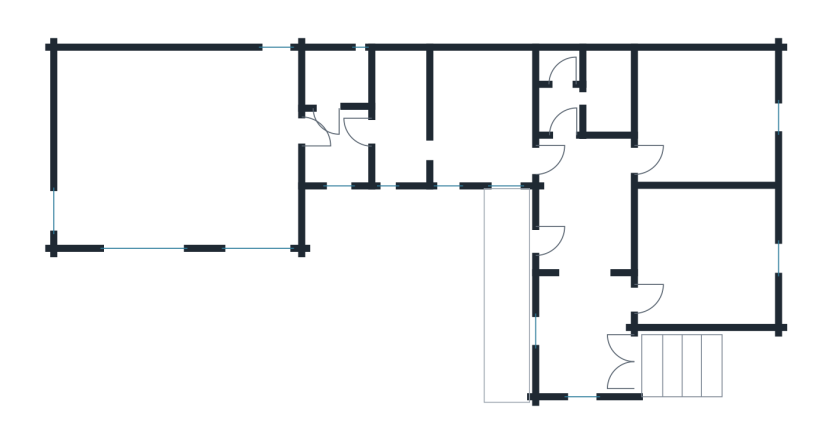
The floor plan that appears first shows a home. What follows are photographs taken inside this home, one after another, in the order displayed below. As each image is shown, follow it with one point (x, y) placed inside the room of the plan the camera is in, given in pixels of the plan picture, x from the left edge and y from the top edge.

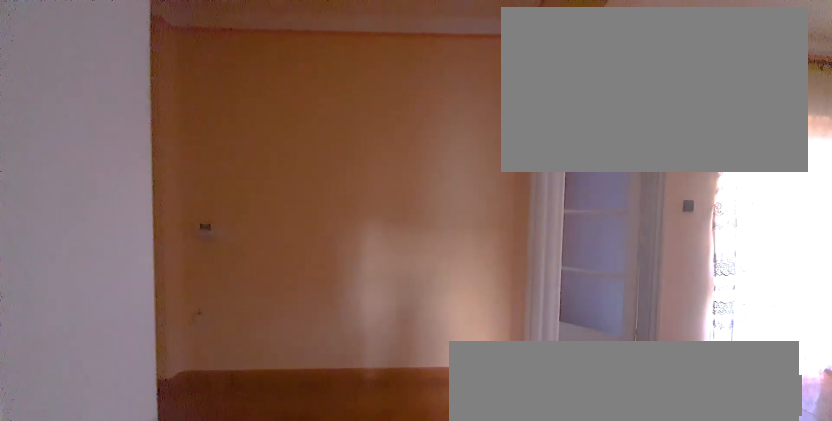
(585, 277)
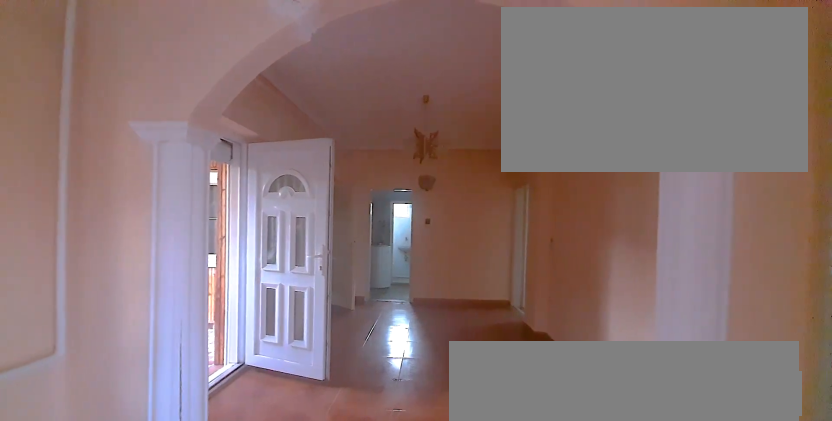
(586, 277)
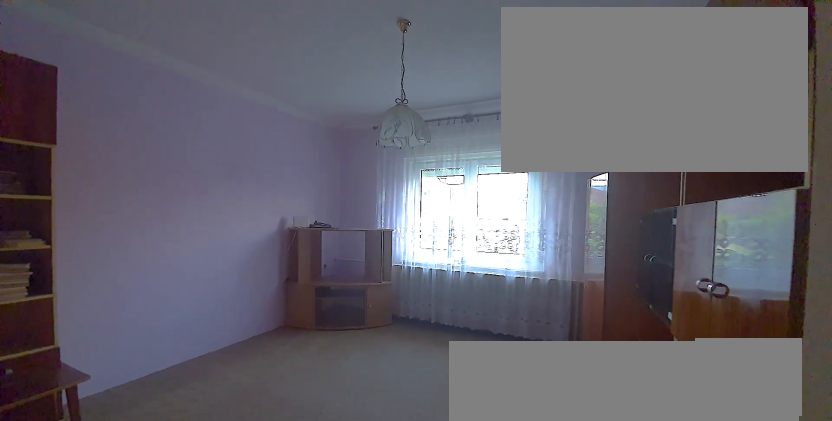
(704, 260)
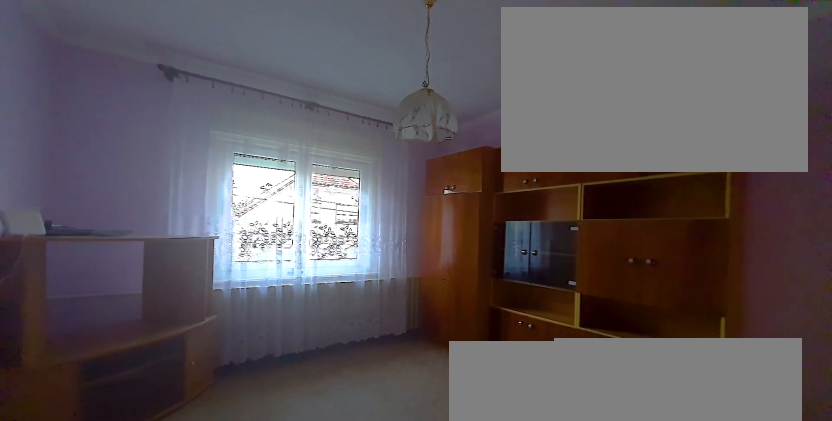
(705, 260)
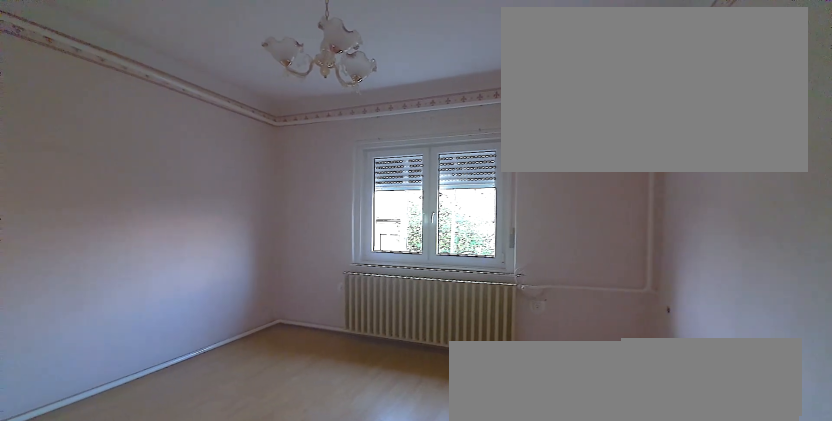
(705, 125)
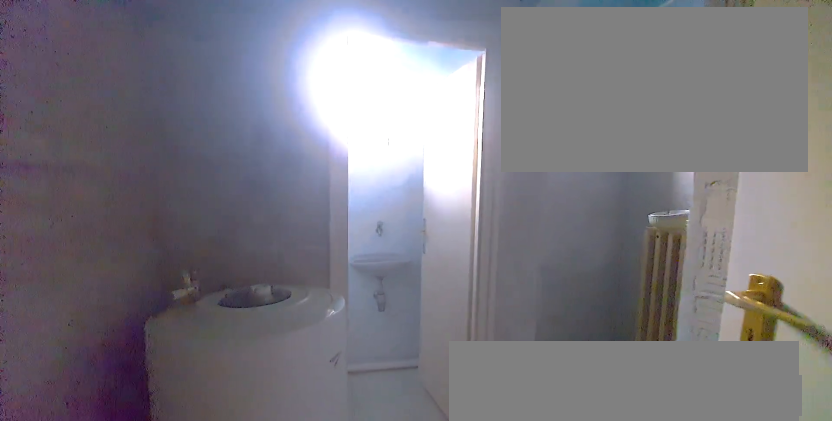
(579, 97)
